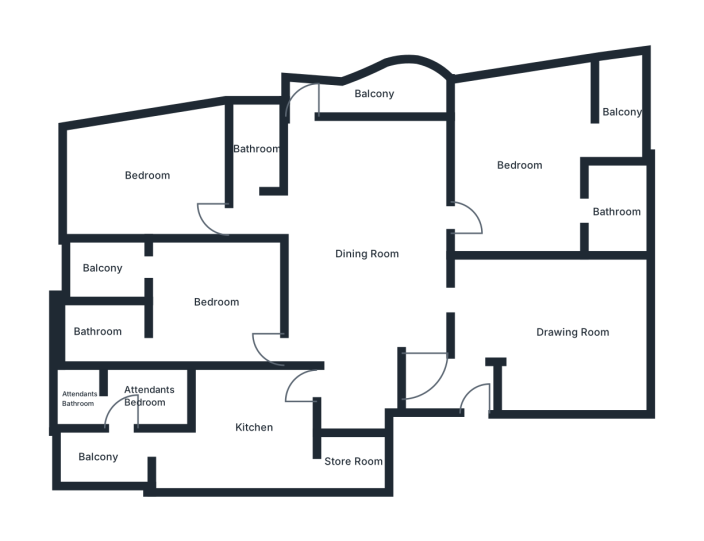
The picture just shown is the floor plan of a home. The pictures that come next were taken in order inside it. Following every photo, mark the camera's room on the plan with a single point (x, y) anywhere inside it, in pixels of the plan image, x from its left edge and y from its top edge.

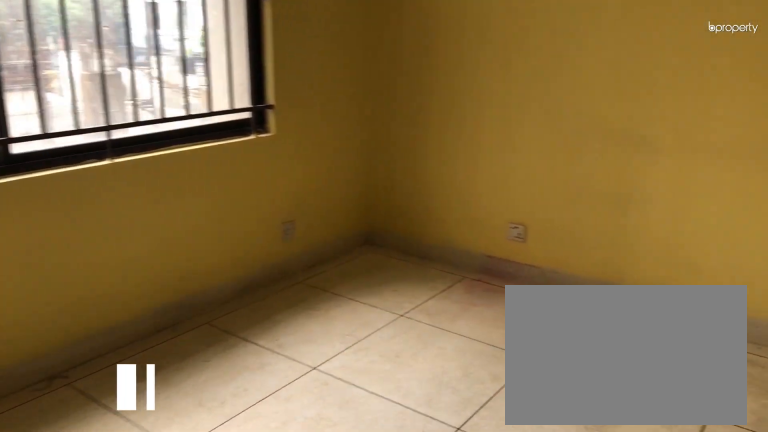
(569, 333)
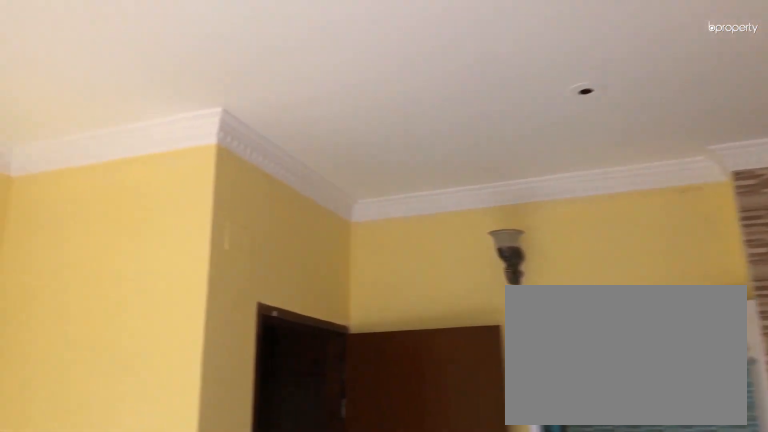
(569, 333)
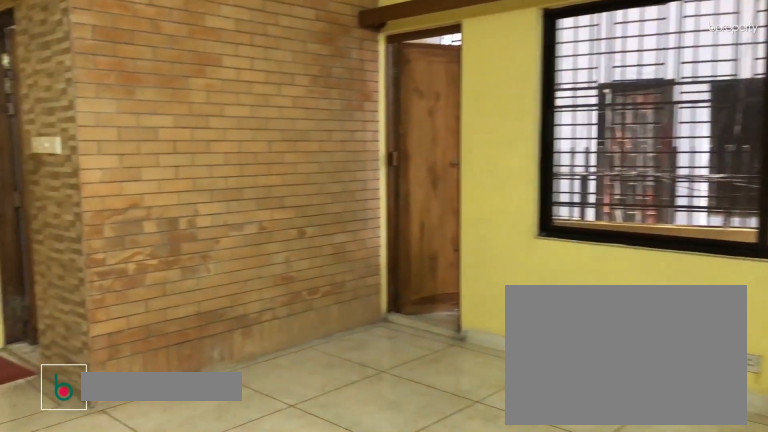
(369, 254)
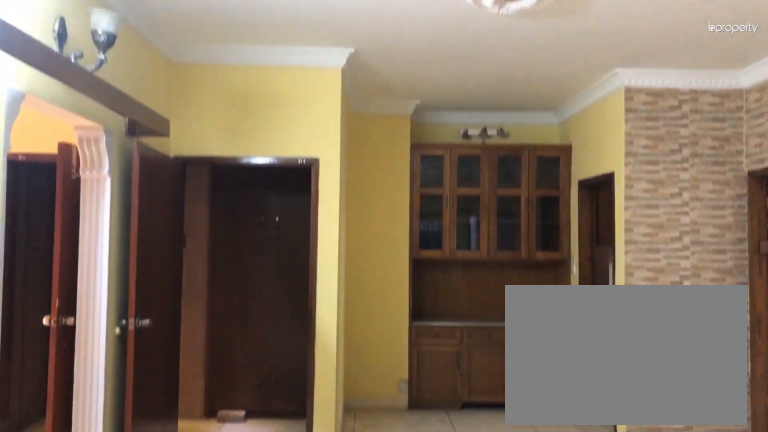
(369, 254)
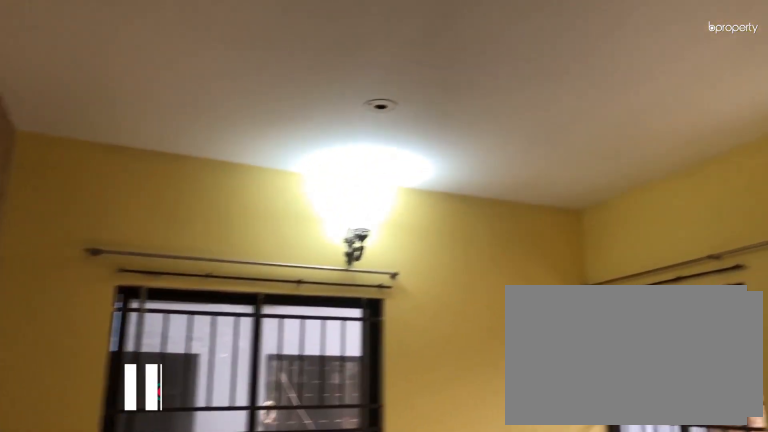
(521, 164)
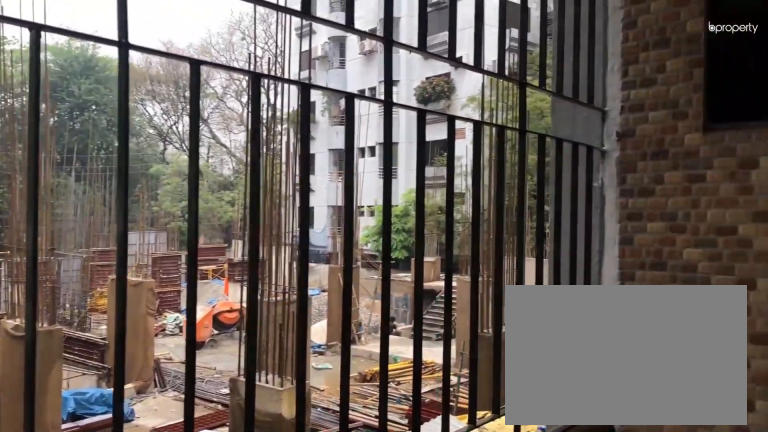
(621, 113)
